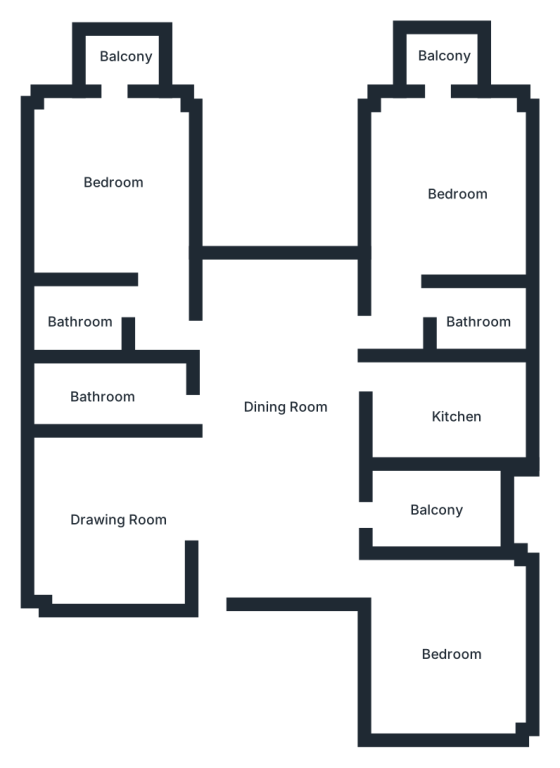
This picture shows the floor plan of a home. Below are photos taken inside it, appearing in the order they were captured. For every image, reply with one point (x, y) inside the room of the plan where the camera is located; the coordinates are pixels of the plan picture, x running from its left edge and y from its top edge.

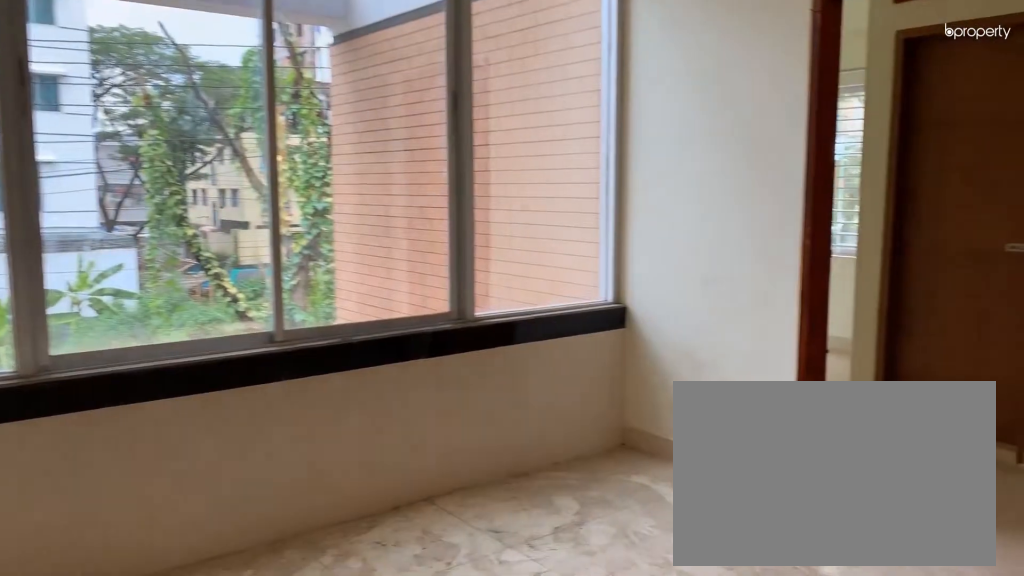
(279, 418)
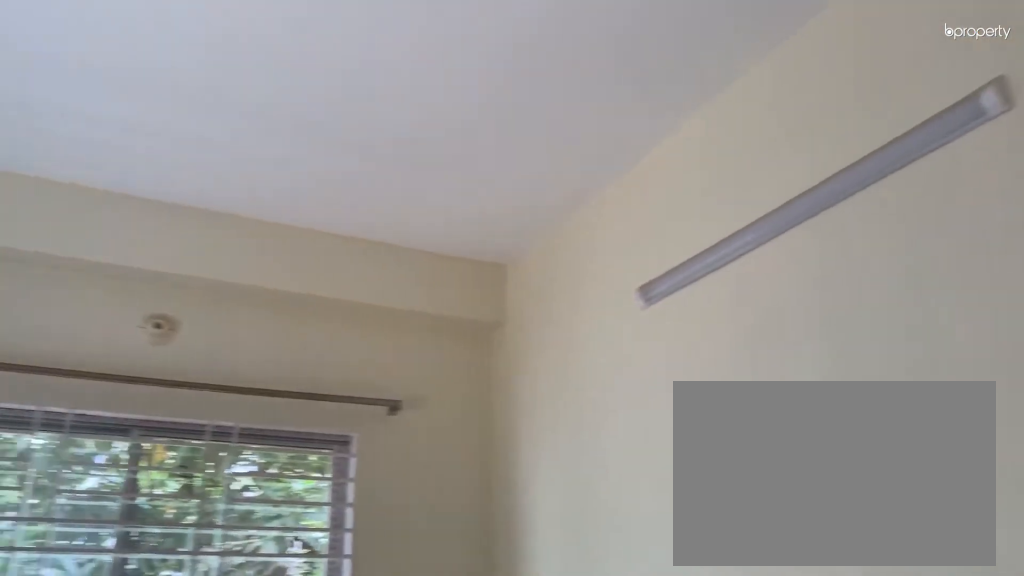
(441, 649)
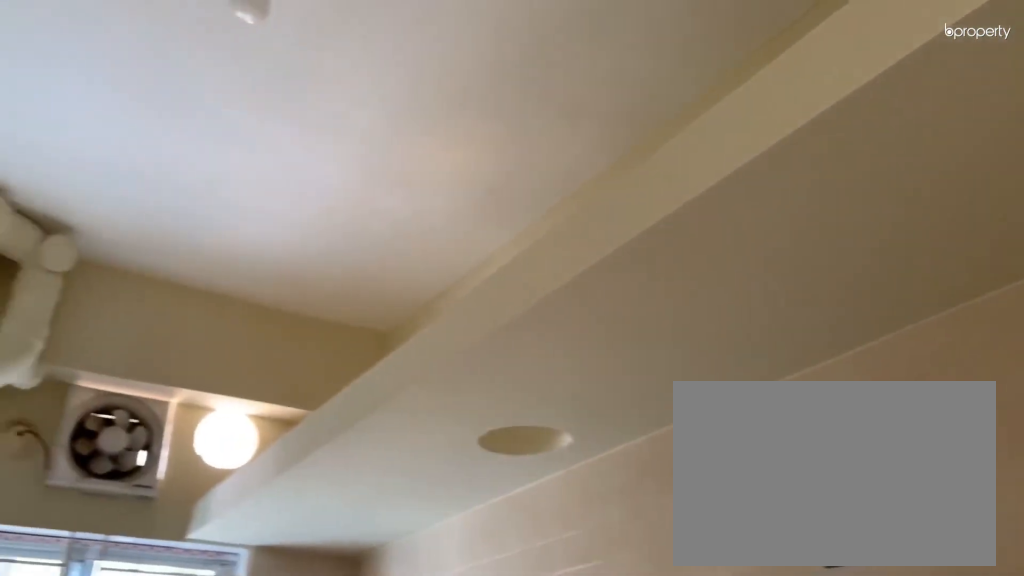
(436, 405)
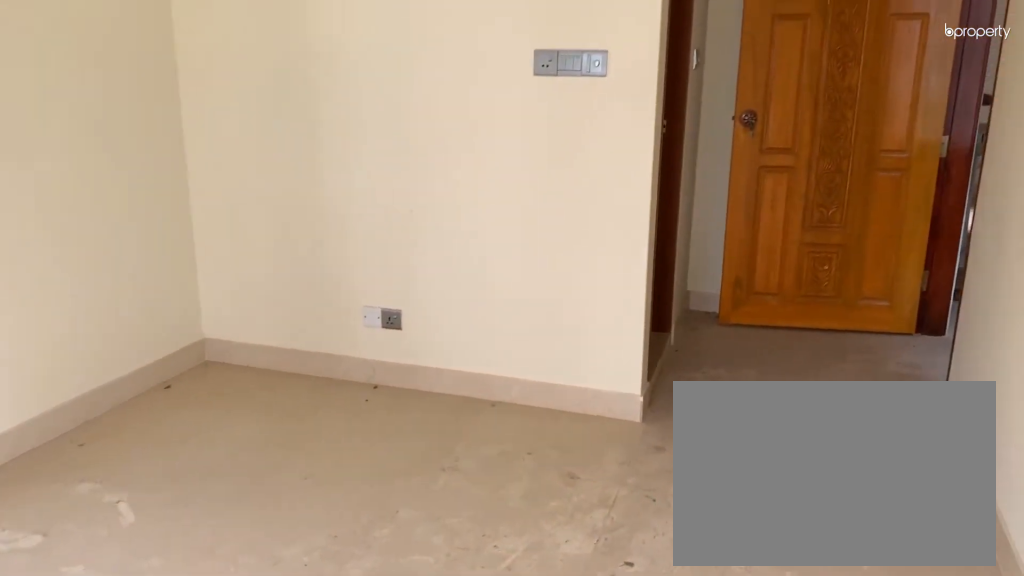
(444, 187)
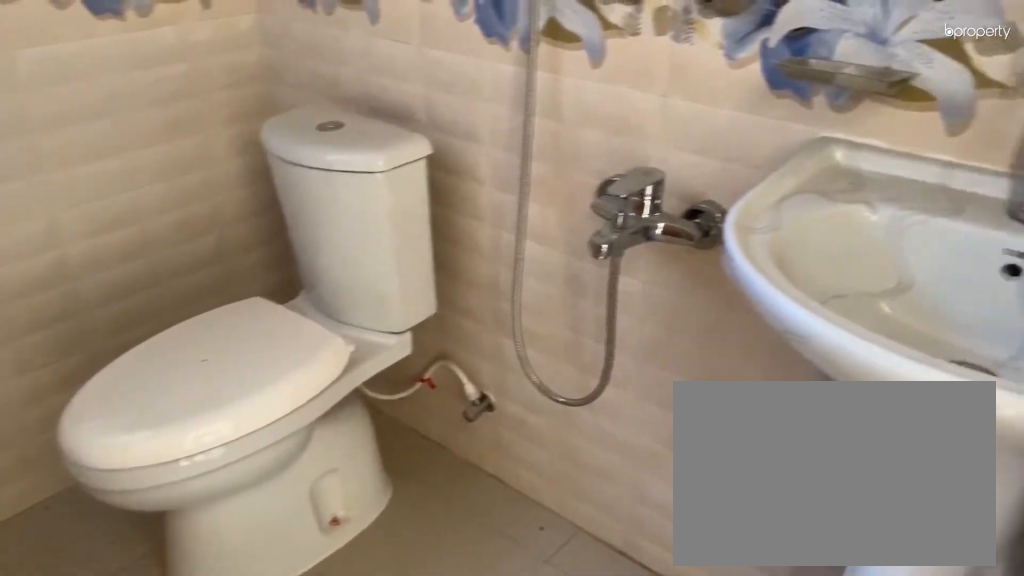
(468, 320)
